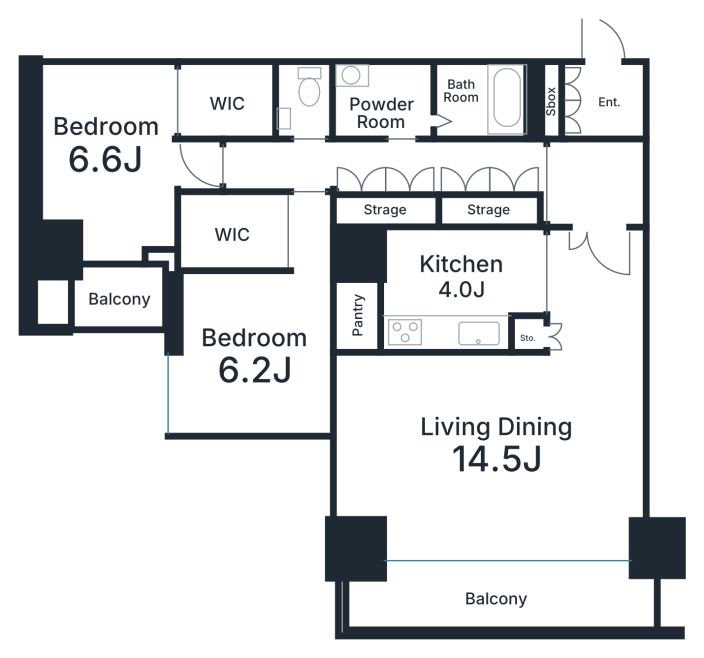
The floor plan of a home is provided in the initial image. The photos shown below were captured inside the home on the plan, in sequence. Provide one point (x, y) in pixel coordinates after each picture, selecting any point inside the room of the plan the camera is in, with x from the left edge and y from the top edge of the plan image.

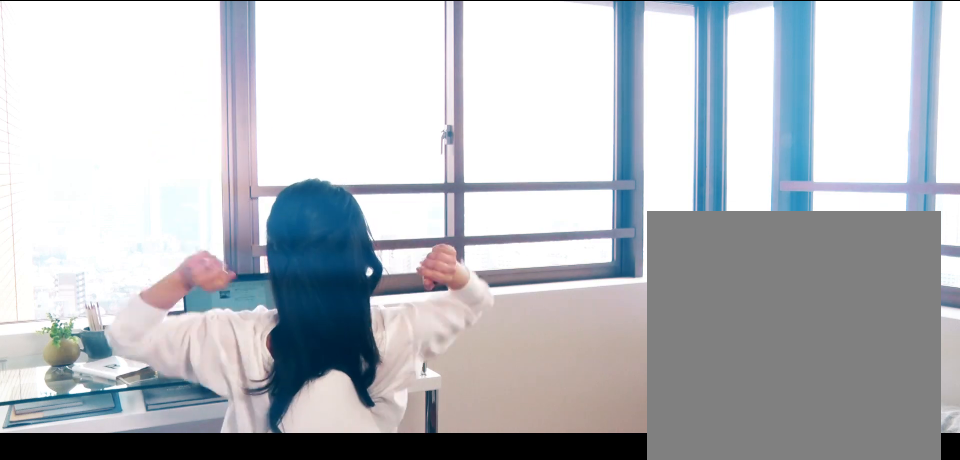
(252, 356)
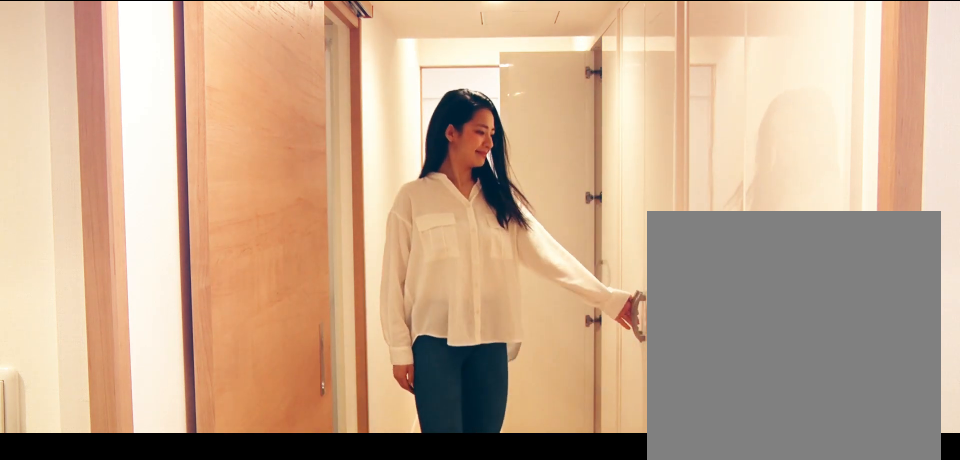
(411, 152)
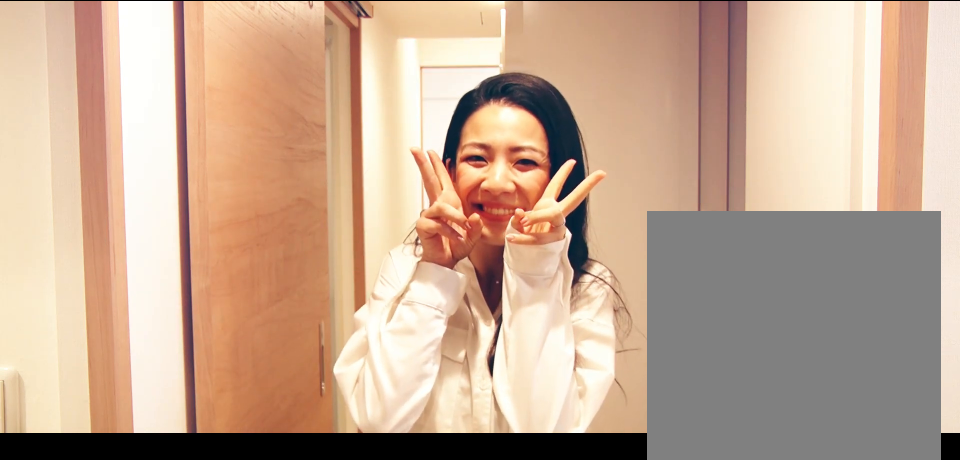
(411, 152)
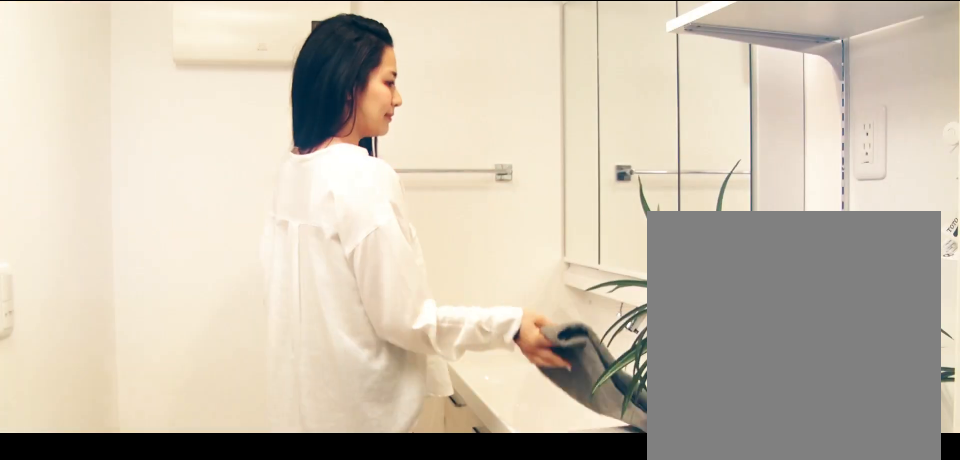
(382, 100)
